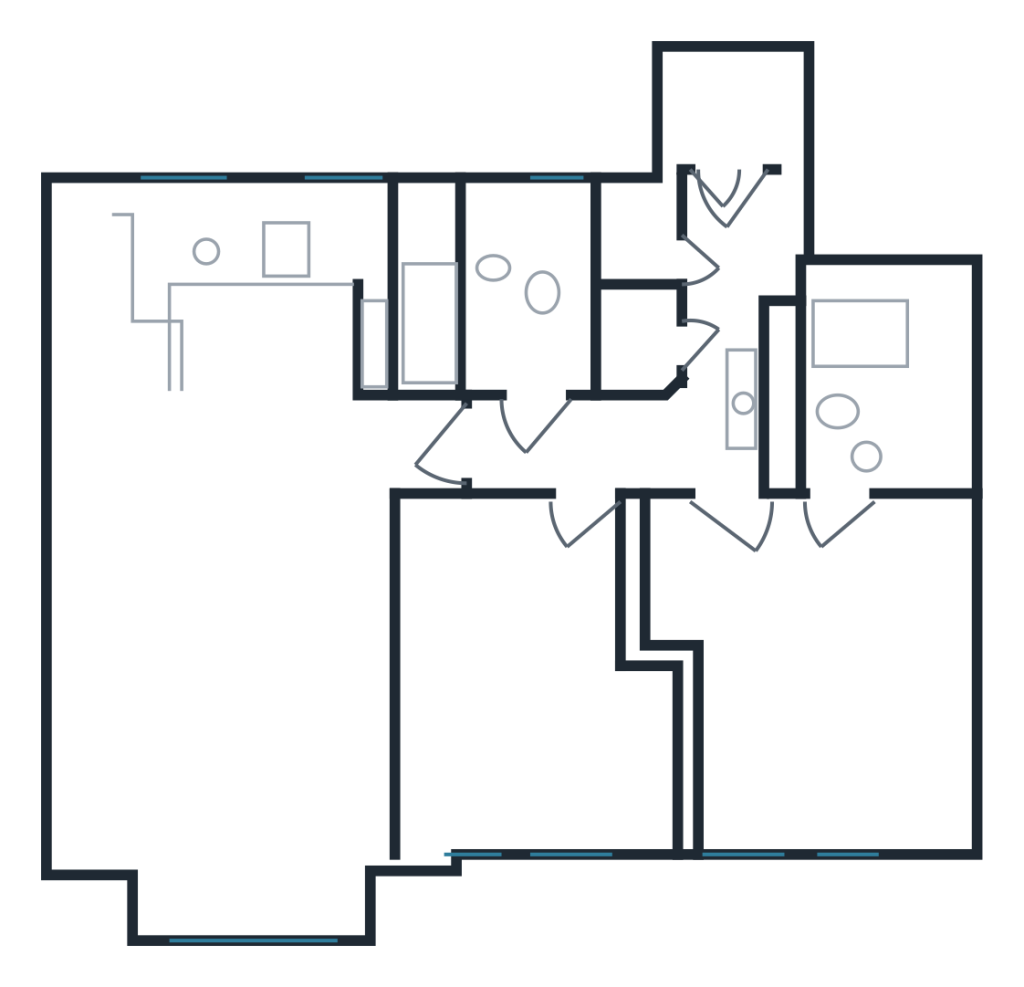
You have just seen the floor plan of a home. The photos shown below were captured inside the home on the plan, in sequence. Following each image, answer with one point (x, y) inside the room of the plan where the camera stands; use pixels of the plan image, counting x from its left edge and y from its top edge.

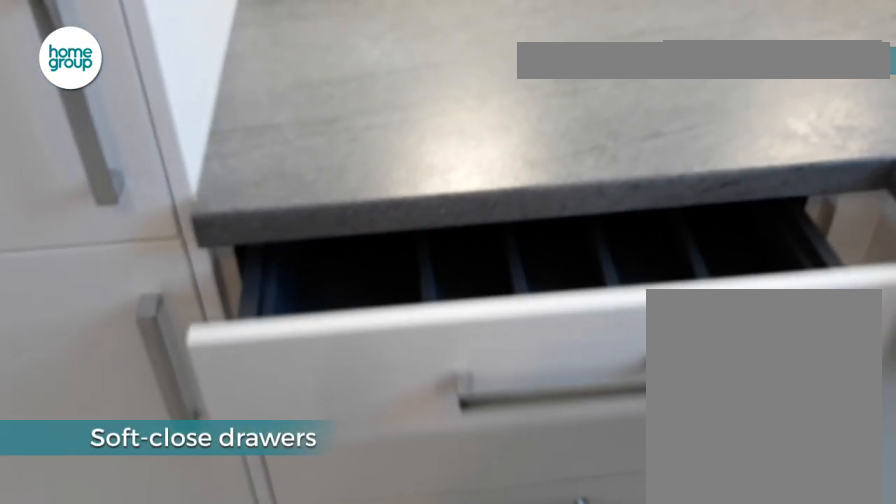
(281, 578)
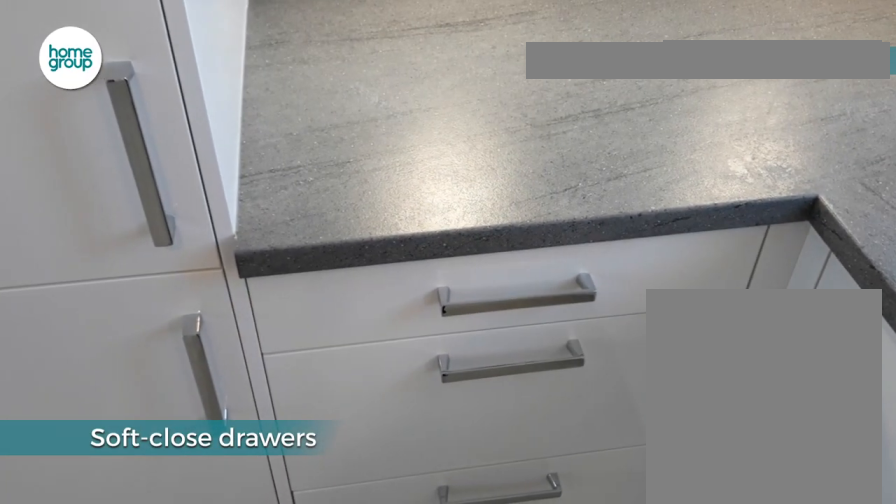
(281, 578)
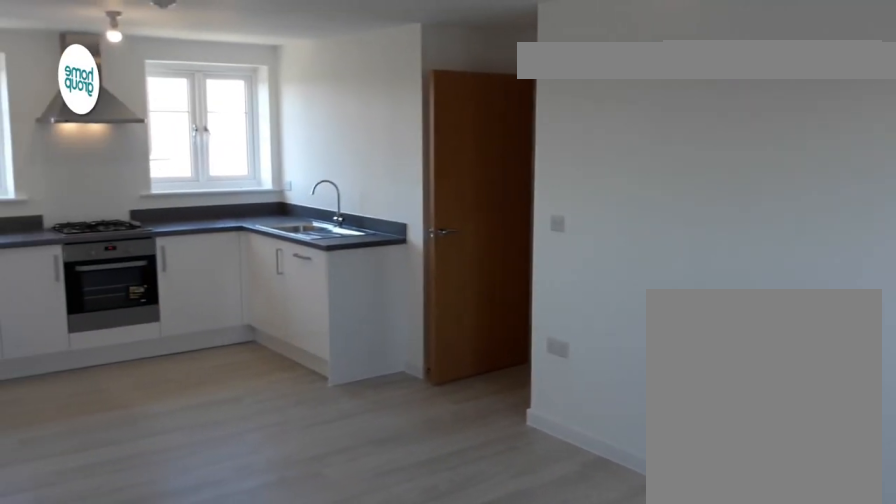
(107, 314)
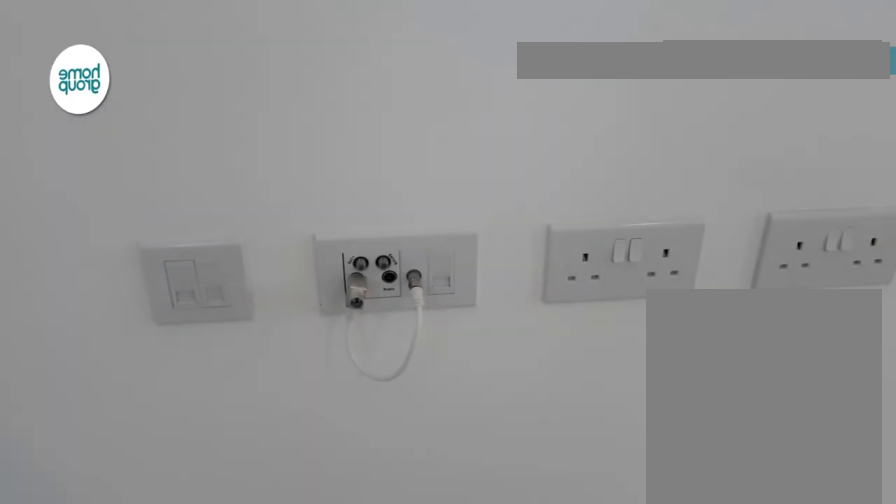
(301, 559)
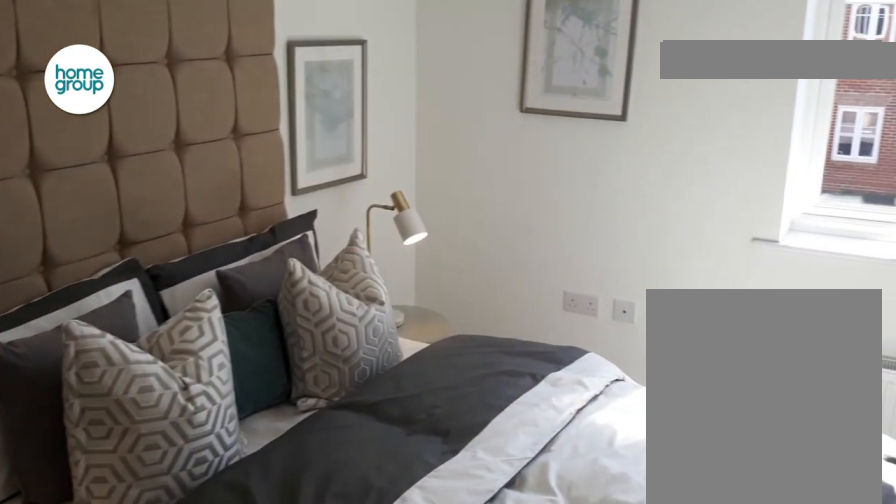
(806, 655)
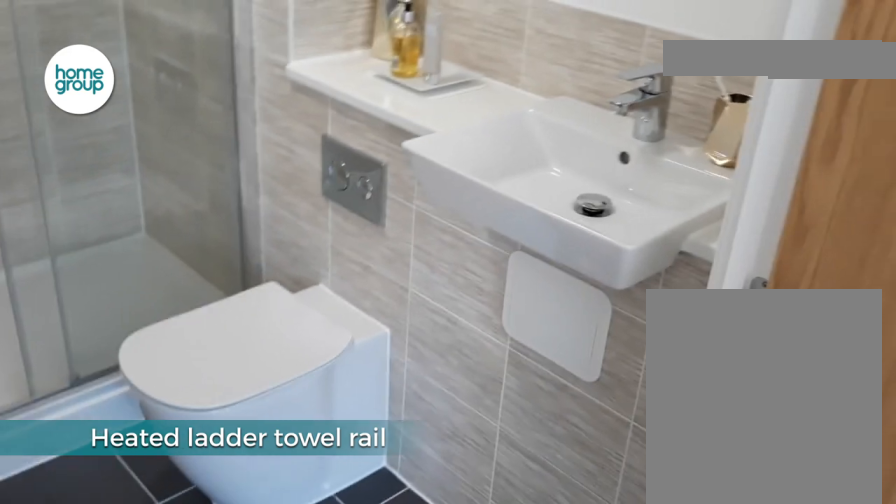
(874, 404)
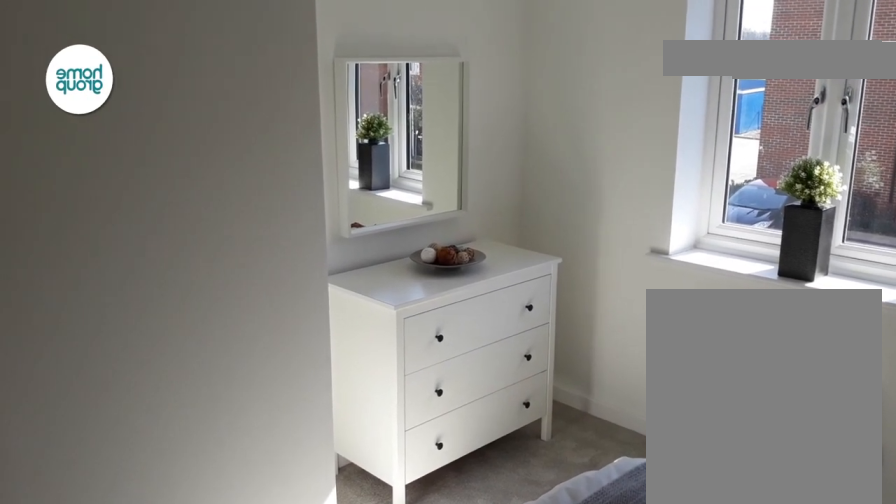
(531, 669)
